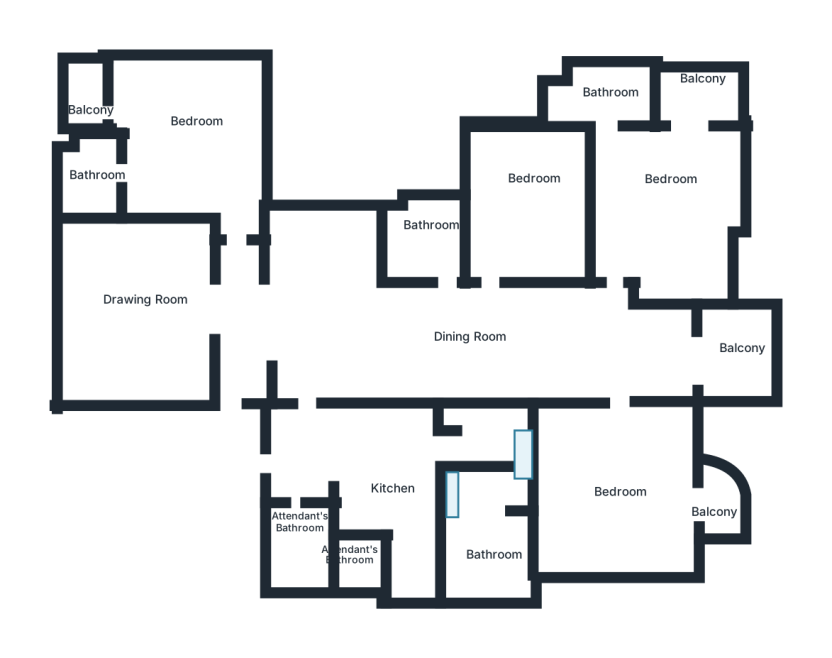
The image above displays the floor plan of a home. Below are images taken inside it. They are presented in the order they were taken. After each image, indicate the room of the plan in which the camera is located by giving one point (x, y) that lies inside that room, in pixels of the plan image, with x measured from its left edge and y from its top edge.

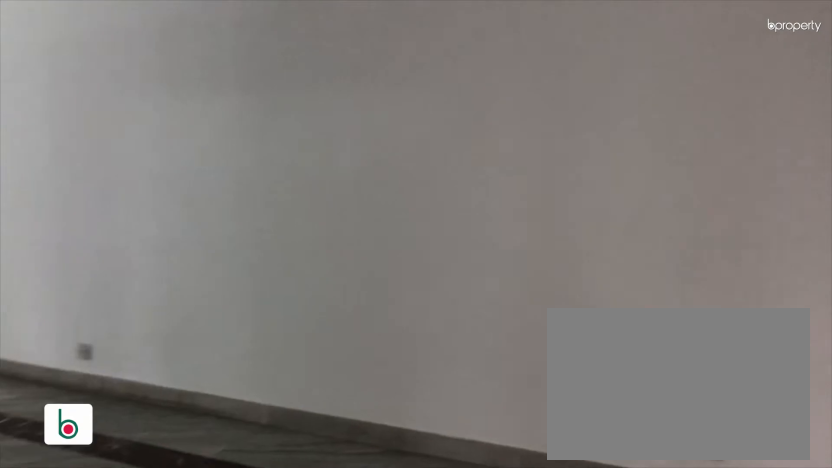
(373, 331)
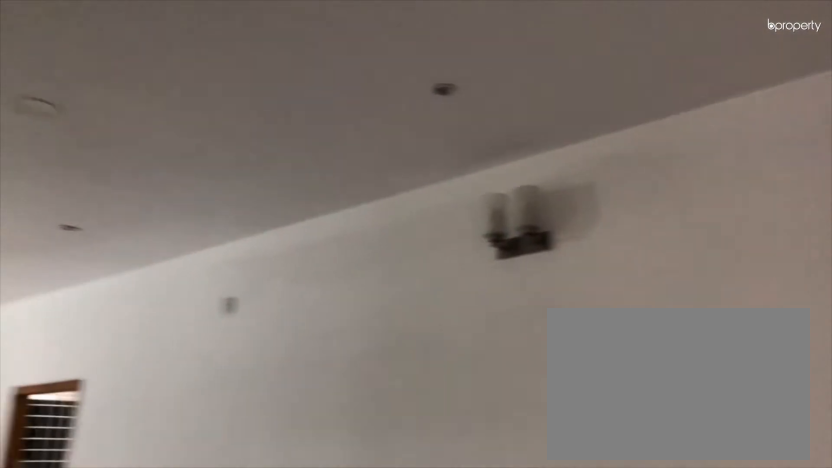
(373, 331)
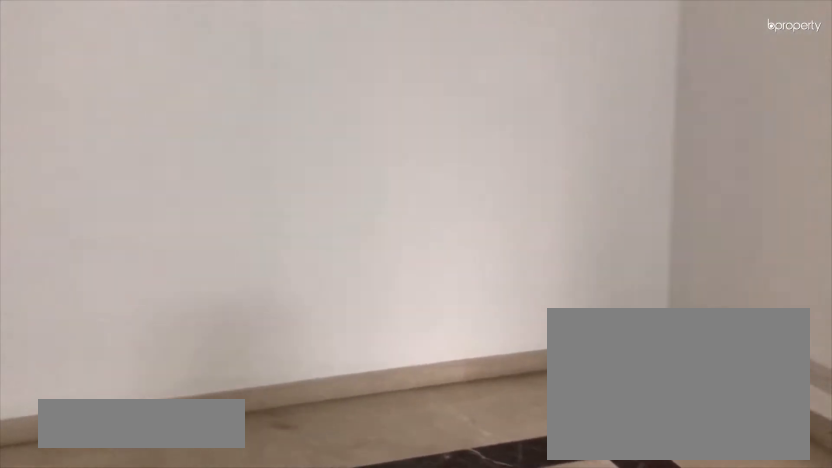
(129, 309)
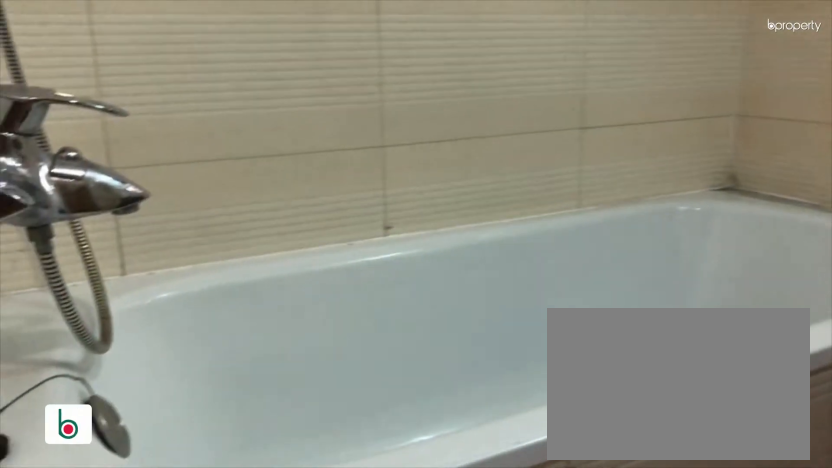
(101, 175)
